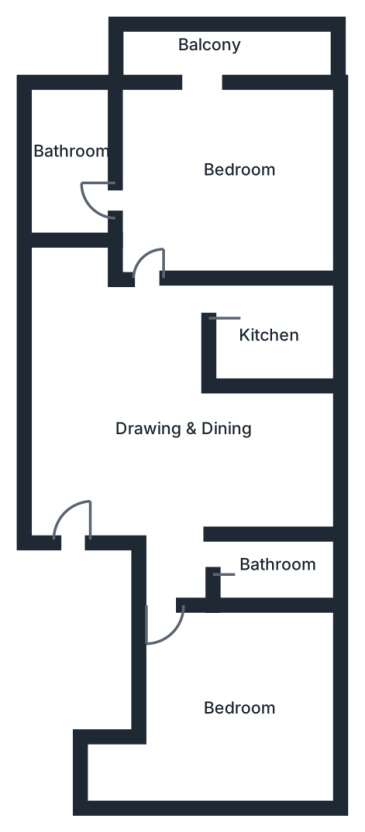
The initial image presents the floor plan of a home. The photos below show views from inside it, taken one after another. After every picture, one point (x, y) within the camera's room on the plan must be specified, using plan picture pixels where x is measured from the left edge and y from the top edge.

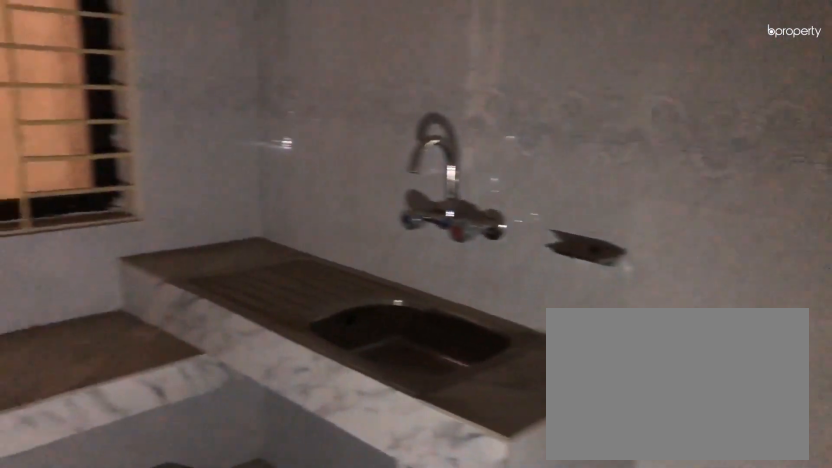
(273, 333)
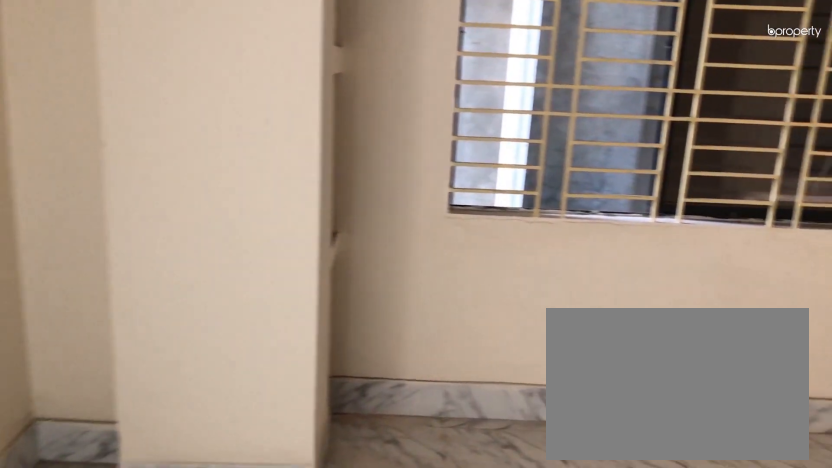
(232, 183)
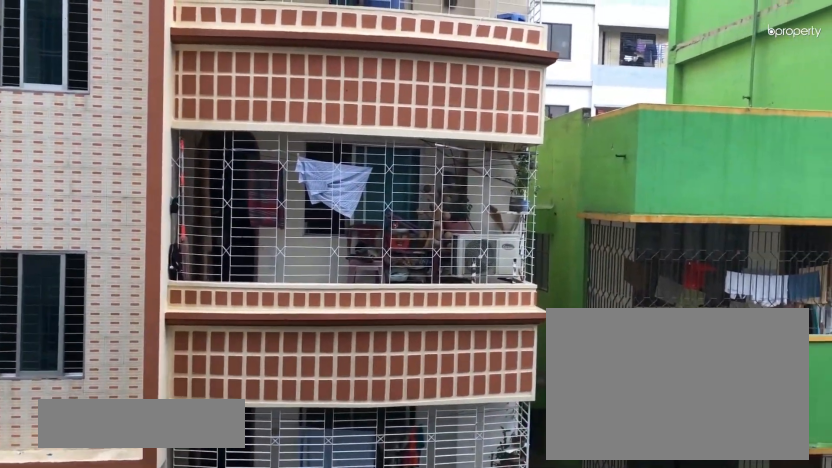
(204, 45)
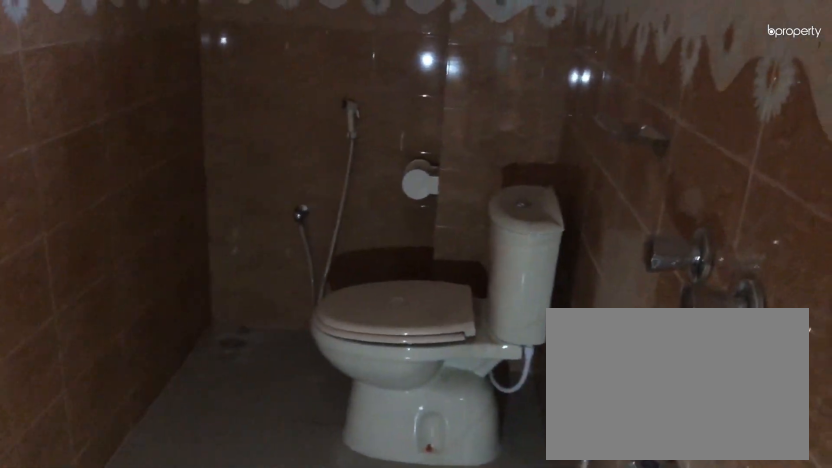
(71, 164)
